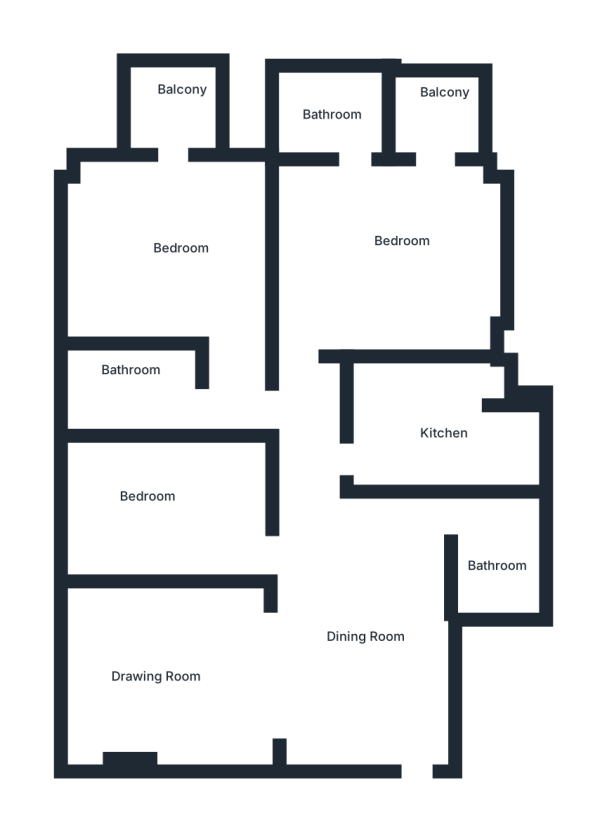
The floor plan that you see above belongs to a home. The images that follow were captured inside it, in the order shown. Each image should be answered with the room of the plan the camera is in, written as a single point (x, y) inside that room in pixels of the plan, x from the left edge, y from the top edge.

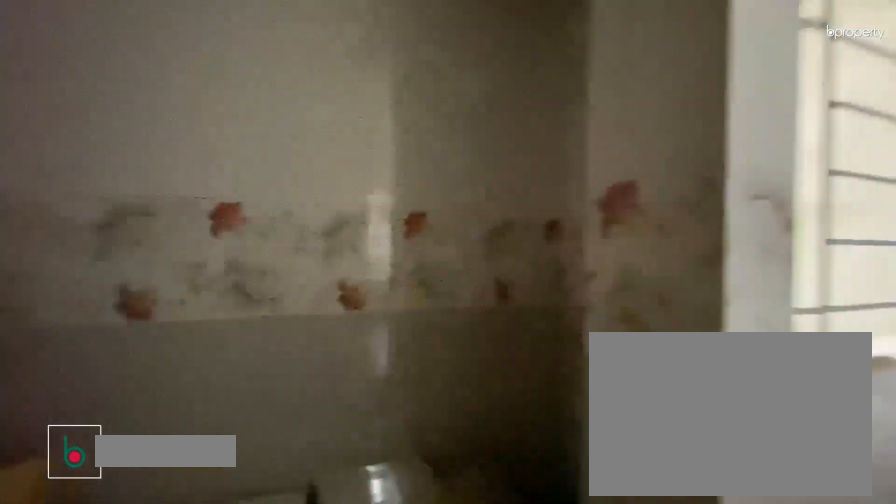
(422, 436)
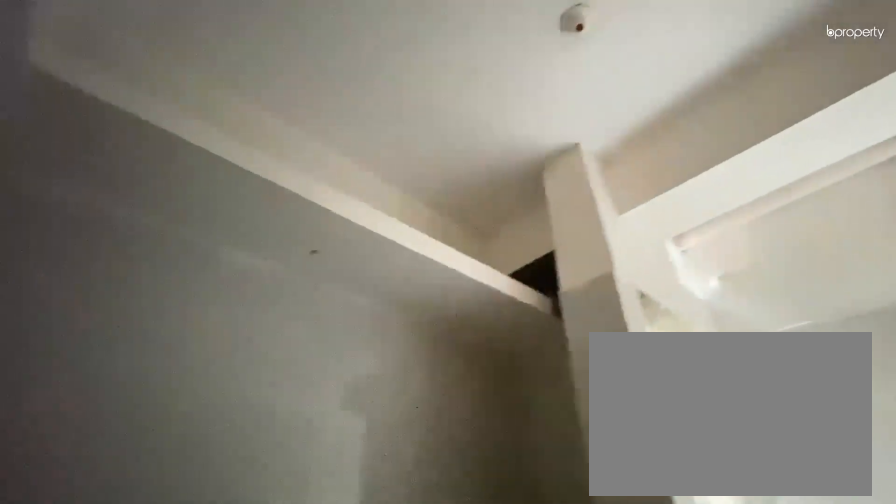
(422, 436)
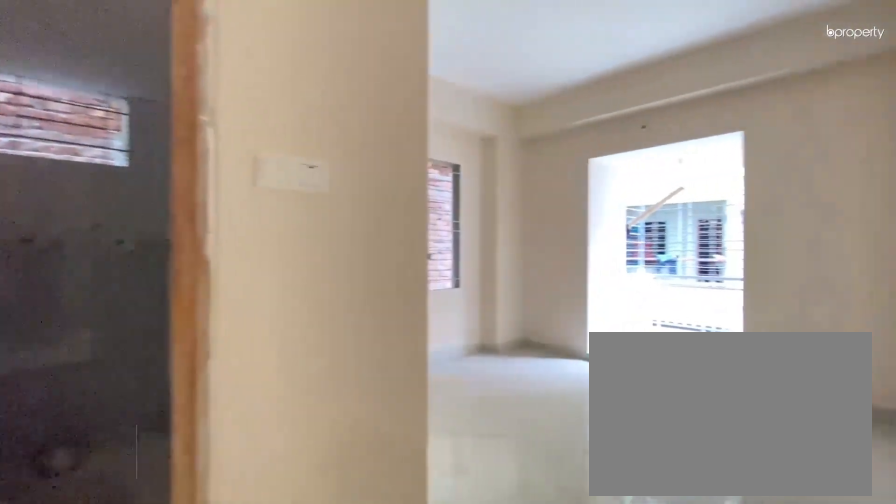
(242, 374)
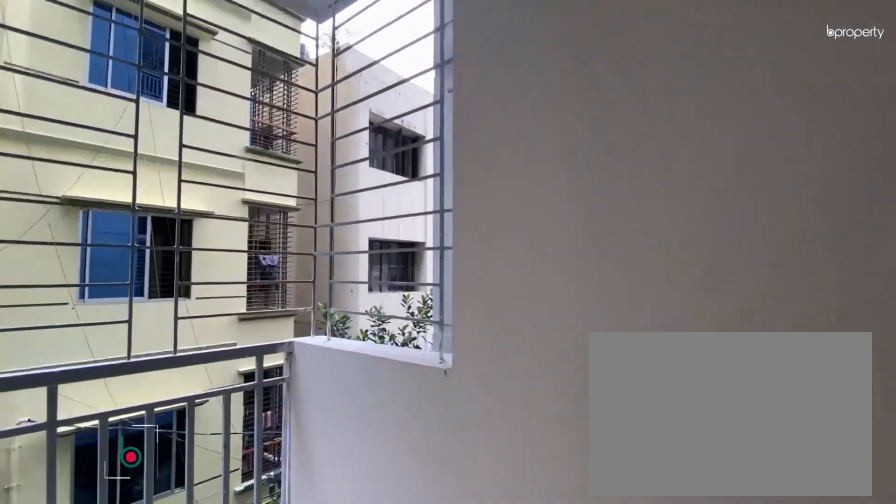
(172, 107)
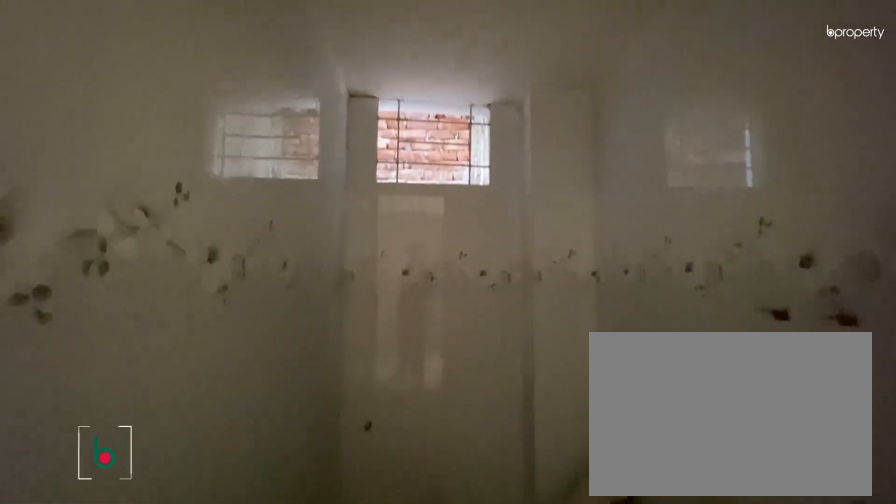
(140, 391)
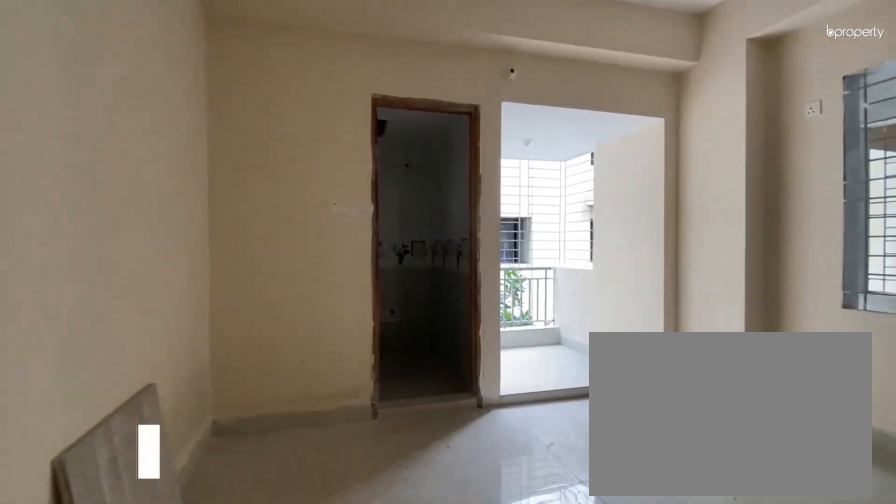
(370, 257)
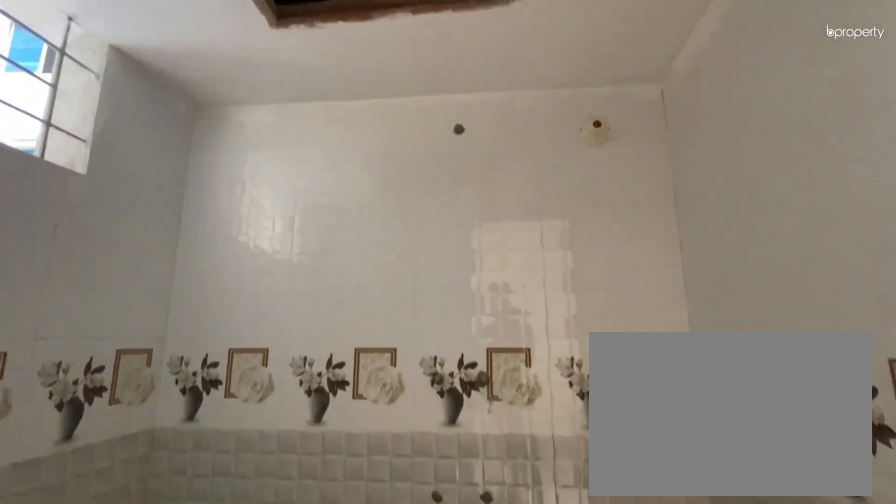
(338, 117)
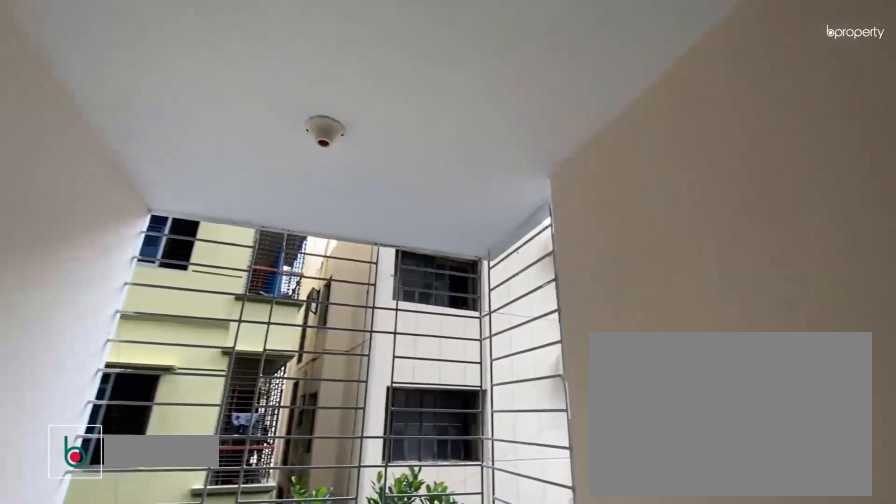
(434, 113)
